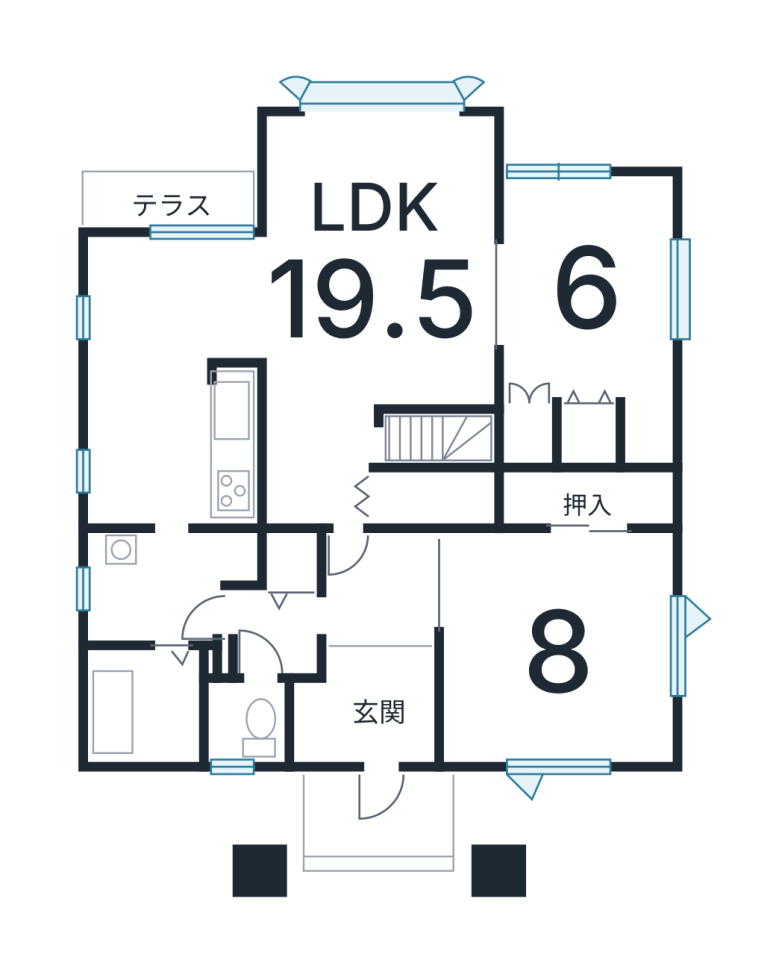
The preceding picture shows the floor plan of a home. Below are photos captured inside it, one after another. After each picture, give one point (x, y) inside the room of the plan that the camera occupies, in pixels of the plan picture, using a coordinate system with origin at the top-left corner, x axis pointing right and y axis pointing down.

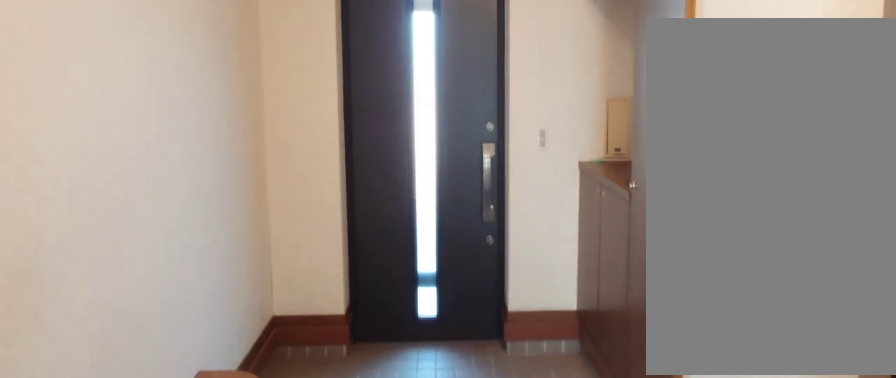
(367, 713)
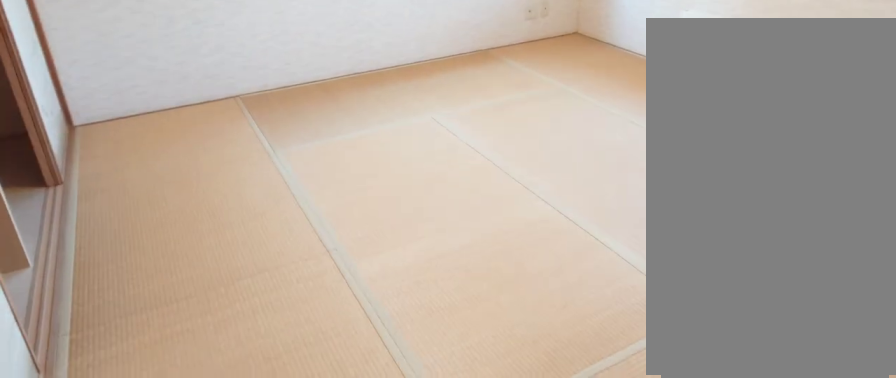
(559, 664)
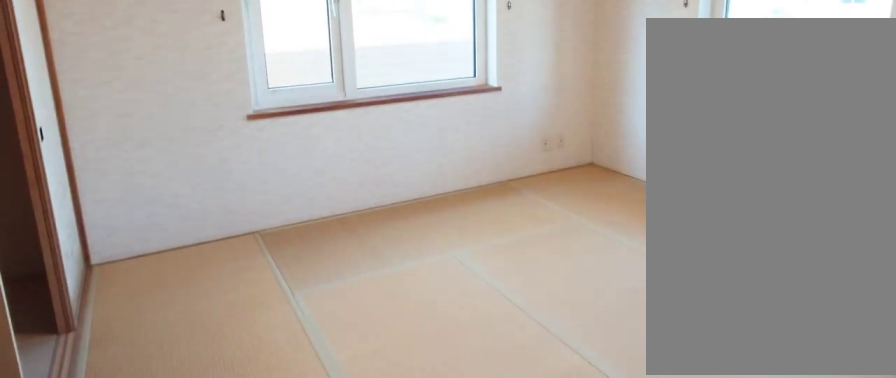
(559, 664)
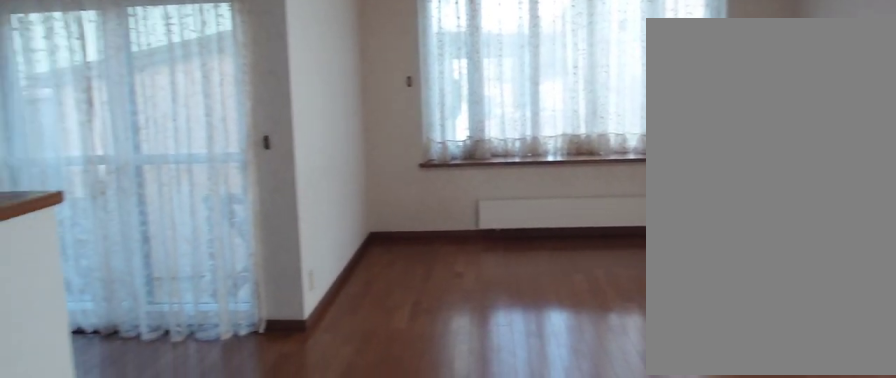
(378, 306)
